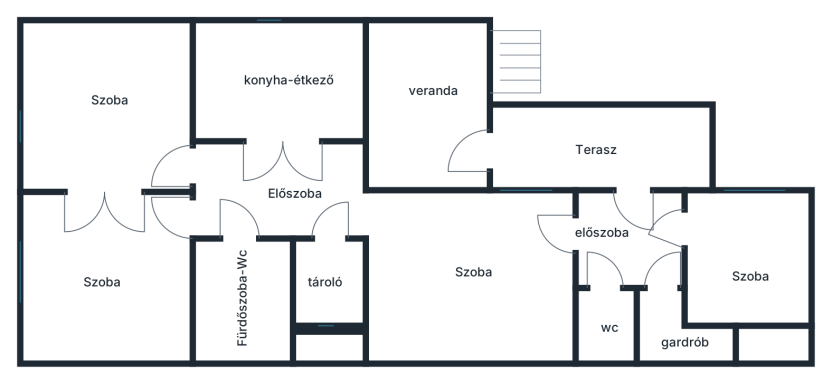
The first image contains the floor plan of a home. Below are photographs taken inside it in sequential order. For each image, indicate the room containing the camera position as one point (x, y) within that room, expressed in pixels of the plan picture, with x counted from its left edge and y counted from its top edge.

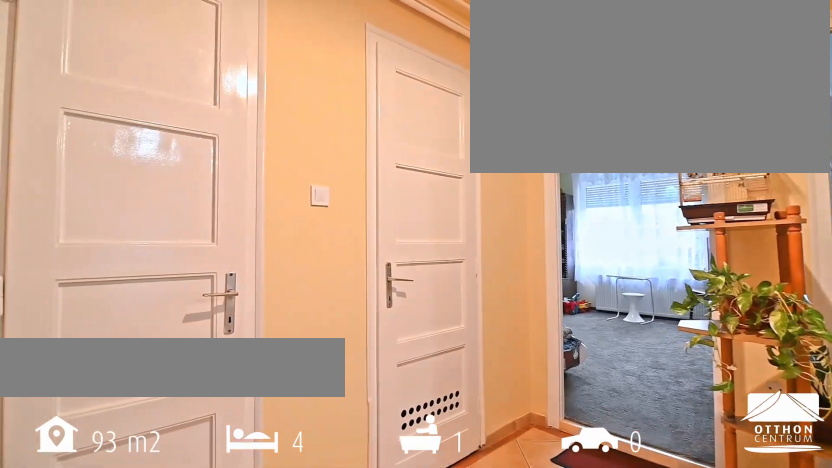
(284, 192)
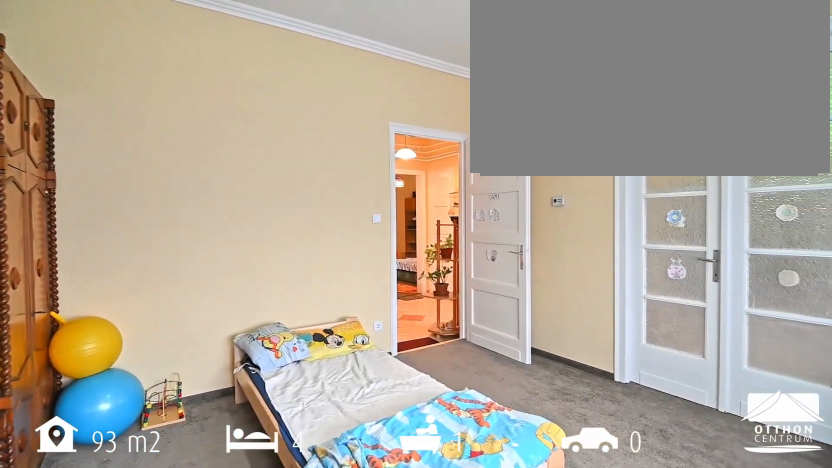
(109, 115)
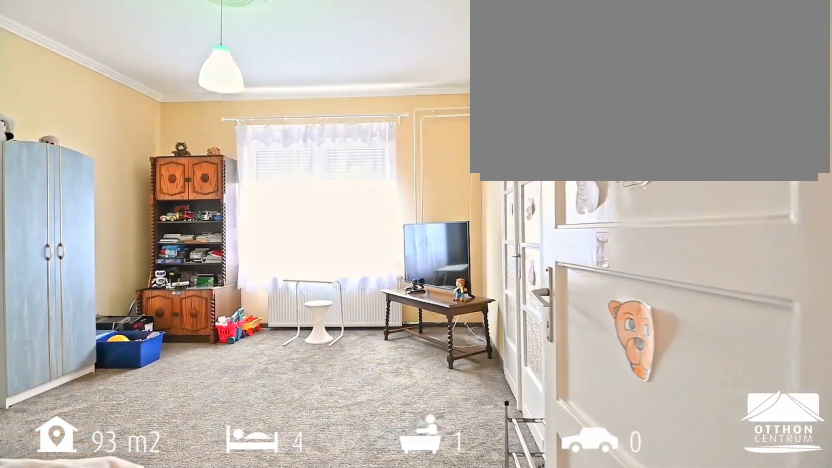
(104, 286)
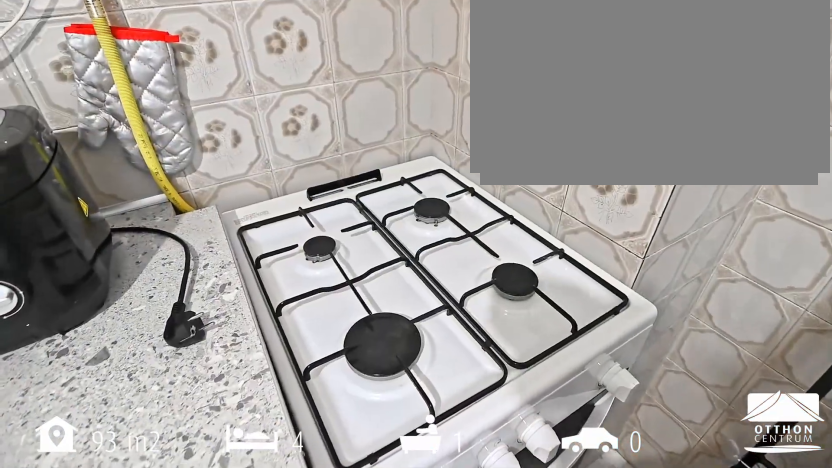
(282, 88)
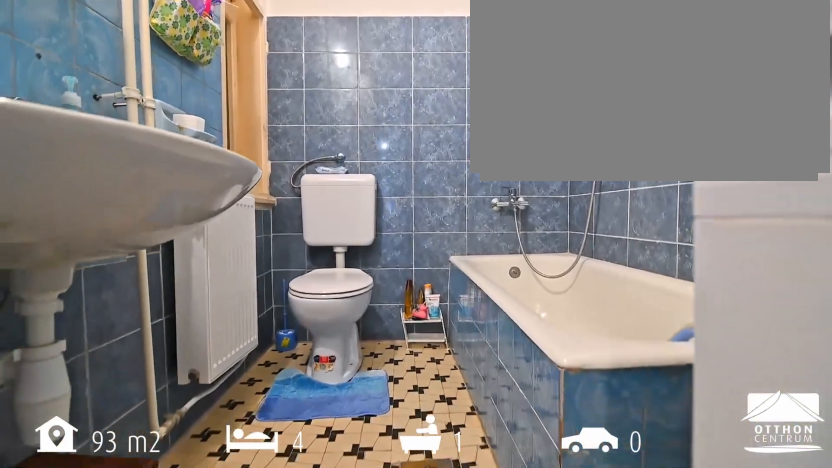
(242, 296)
